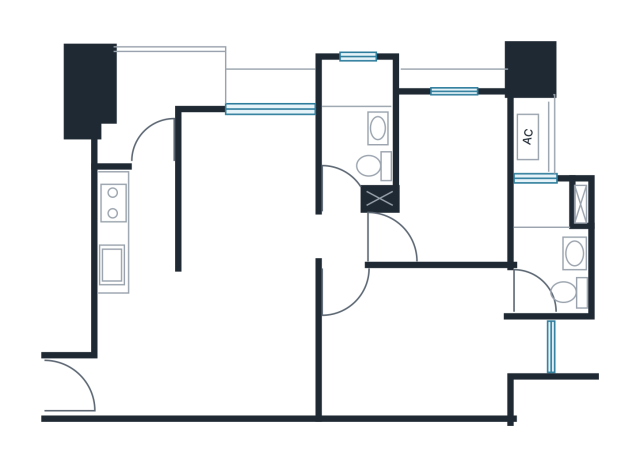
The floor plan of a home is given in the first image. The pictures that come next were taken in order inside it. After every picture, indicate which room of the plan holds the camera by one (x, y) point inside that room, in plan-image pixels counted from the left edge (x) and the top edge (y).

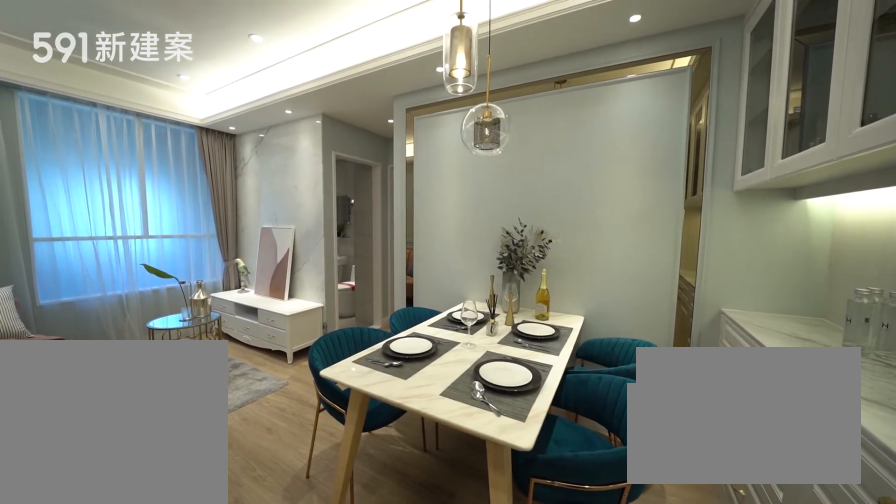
(247, 342)
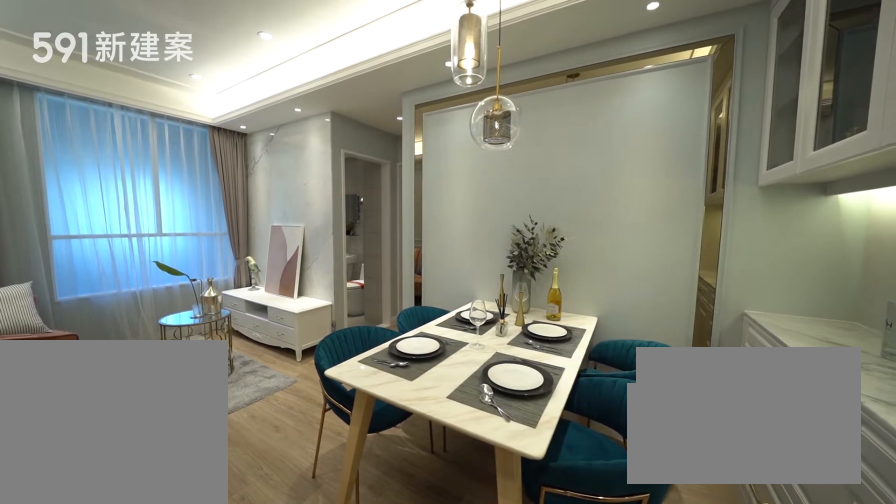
(247, 342)
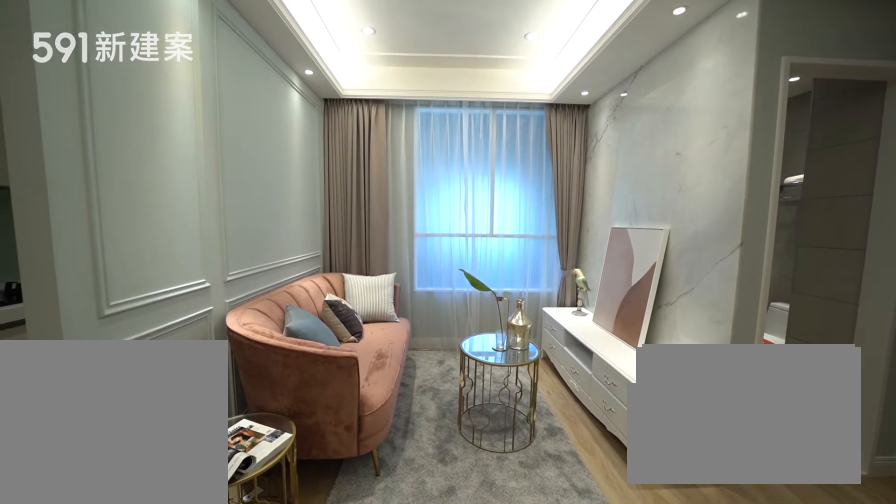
(246, 181)
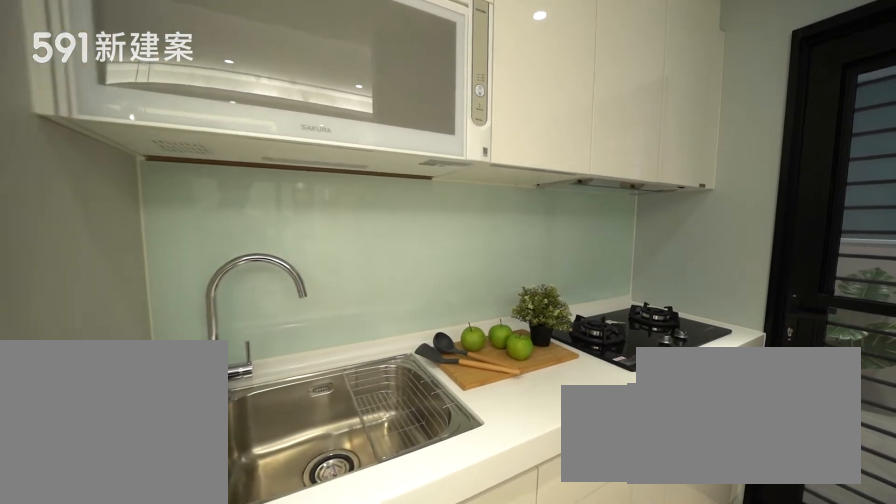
(136, 244)
